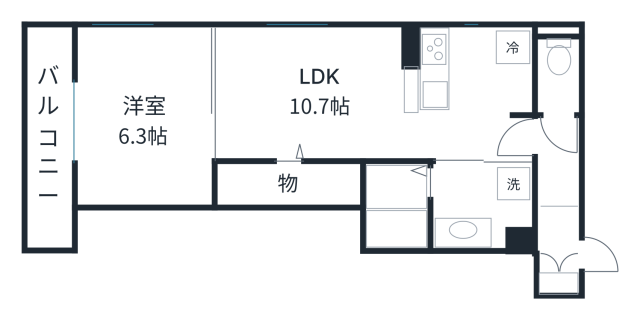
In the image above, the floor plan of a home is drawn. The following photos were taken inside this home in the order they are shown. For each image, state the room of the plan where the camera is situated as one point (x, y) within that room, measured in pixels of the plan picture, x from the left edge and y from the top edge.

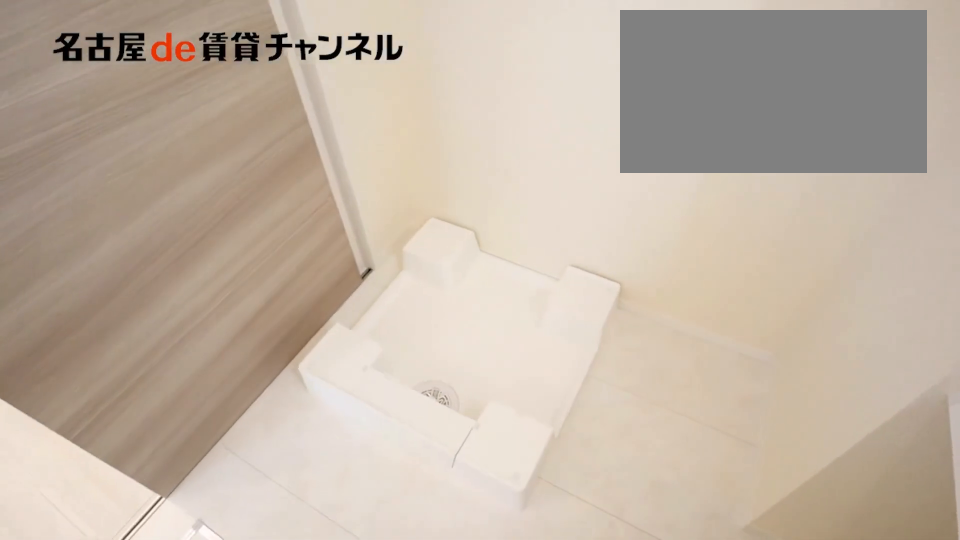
(483, 208)
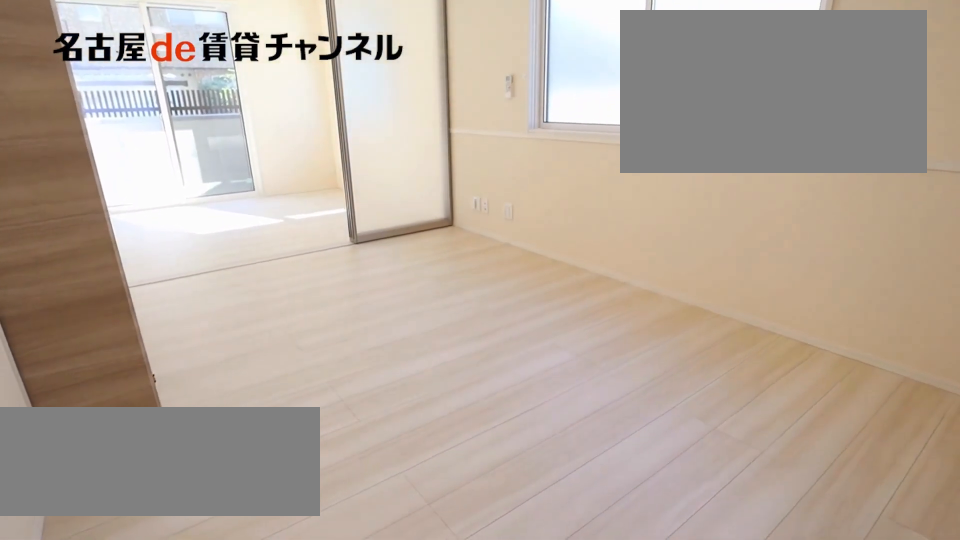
(308, 95)
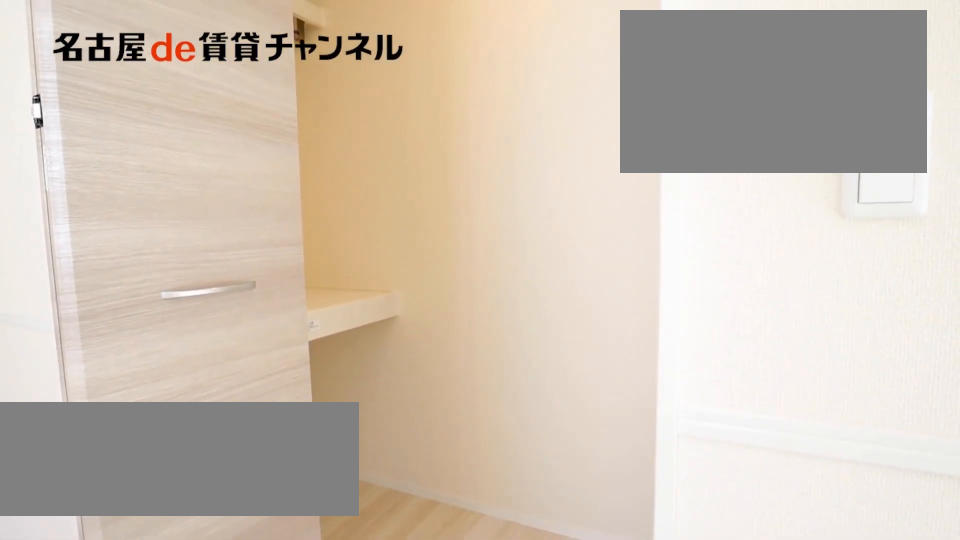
(288, 186)
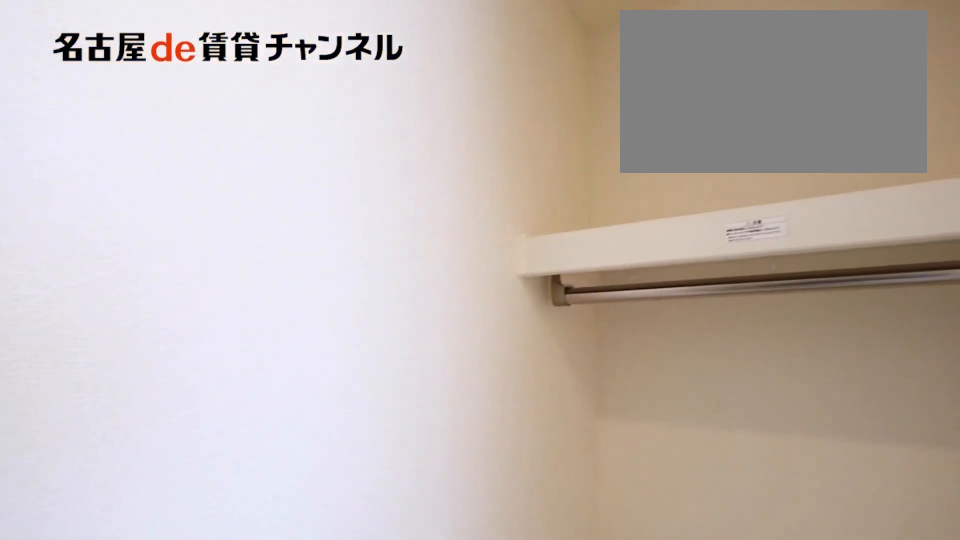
(288, 186)
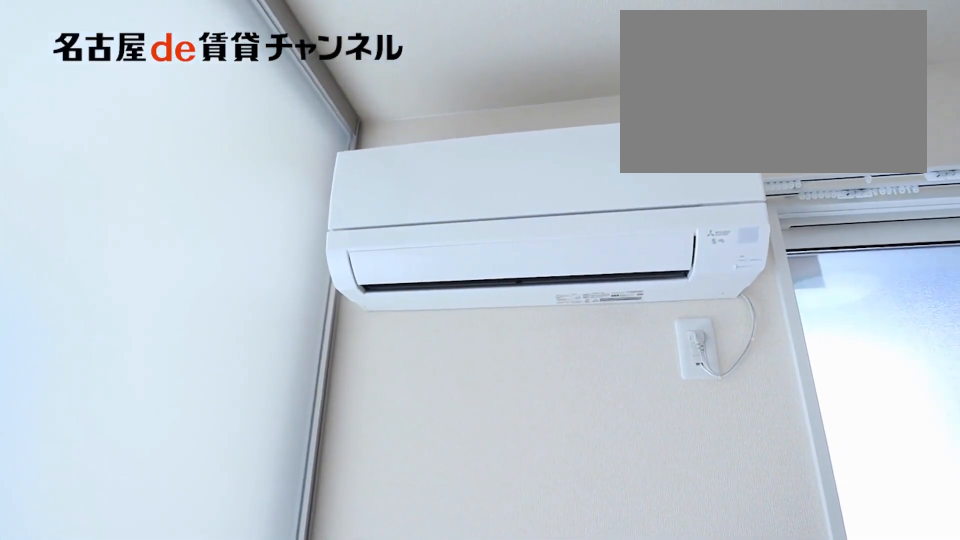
(310, 93)
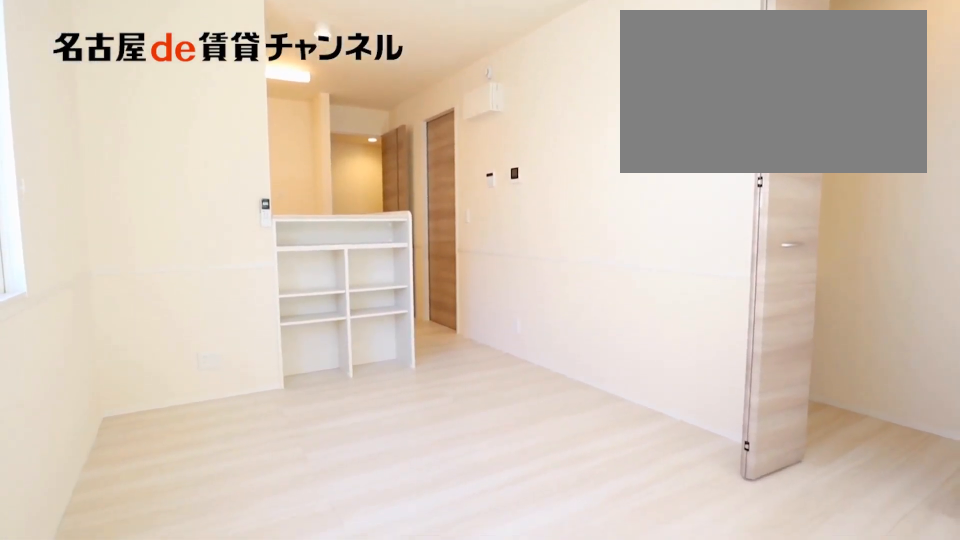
(310, 93)
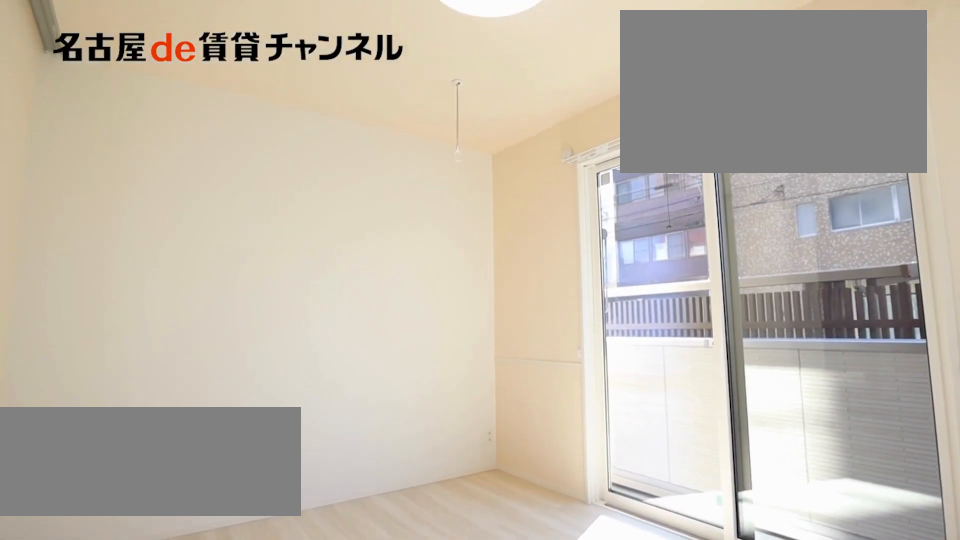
(144, 117)
